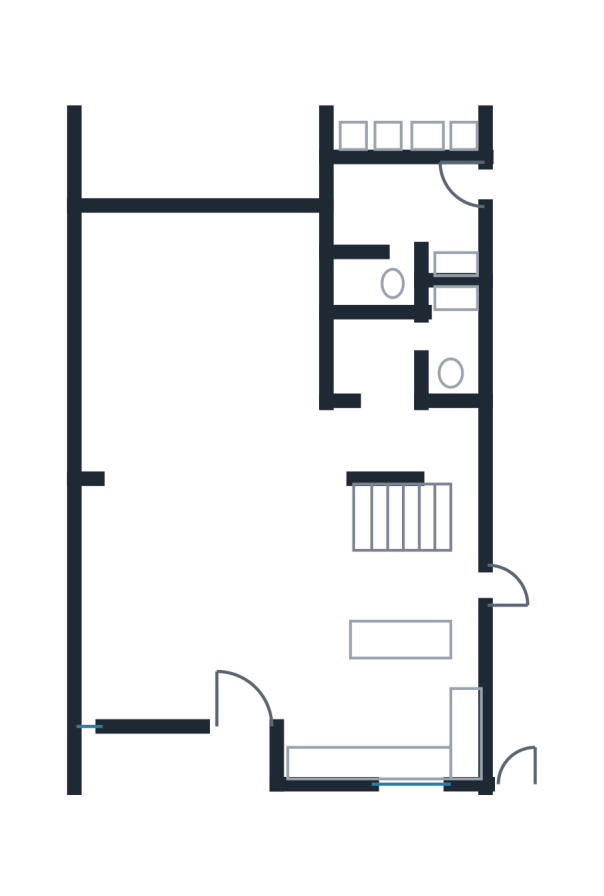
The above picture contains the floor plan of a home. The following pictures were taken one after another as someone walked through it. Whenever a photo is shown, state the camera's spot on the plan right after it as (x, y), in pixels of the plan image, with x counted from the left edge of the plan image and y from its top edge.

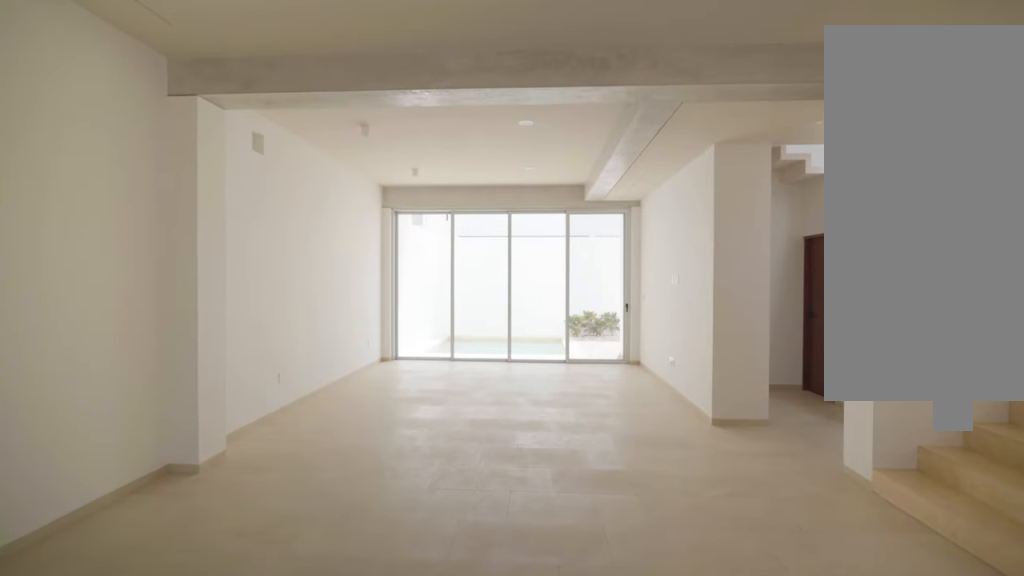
(225, 707)
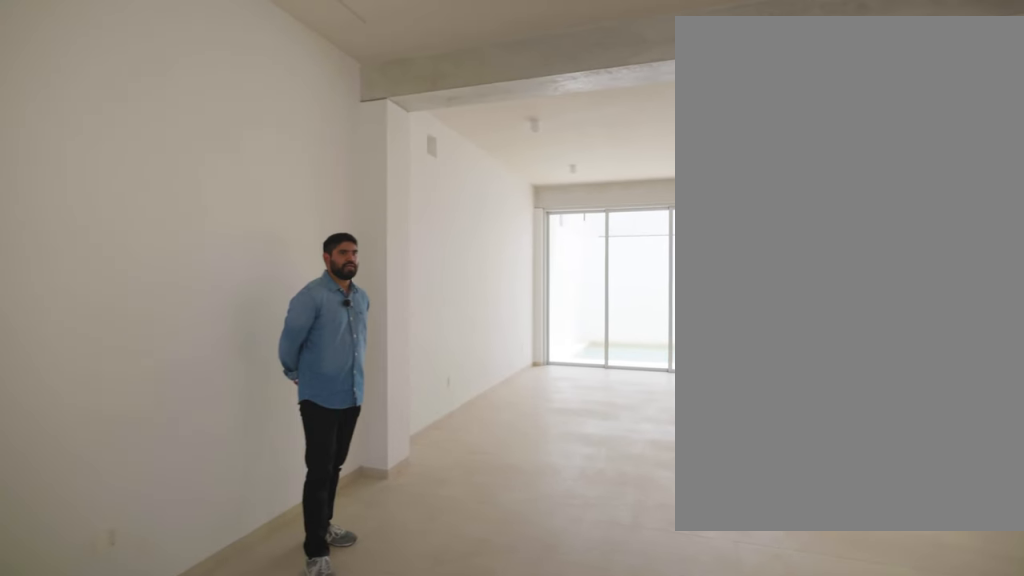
(135, 684)
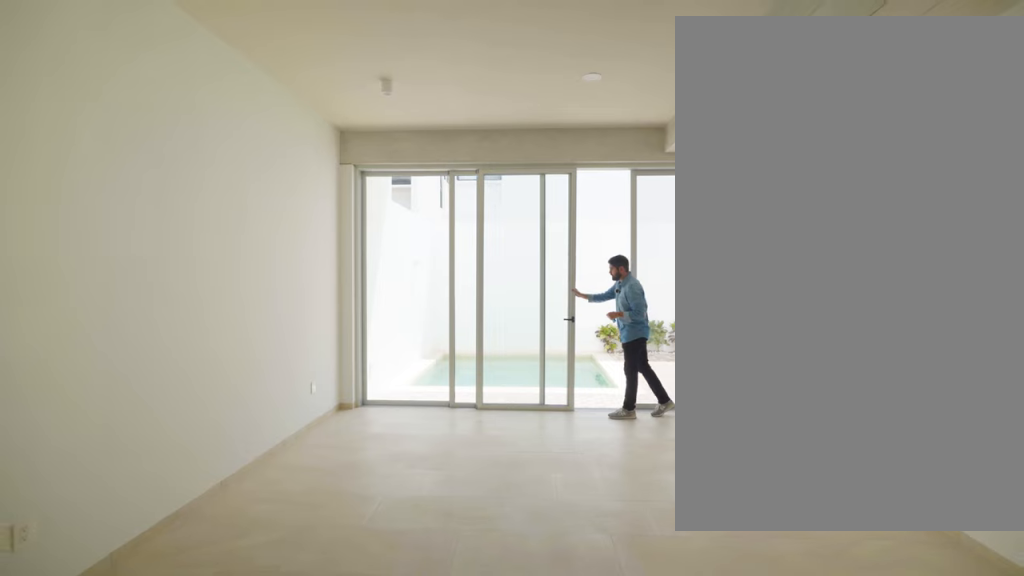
(162, 492)
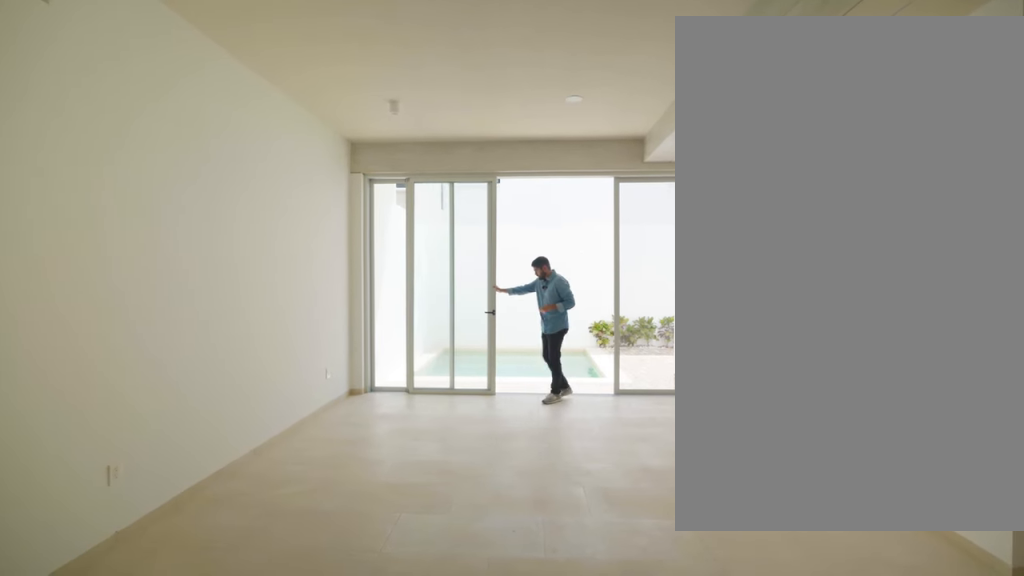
(178, 495)
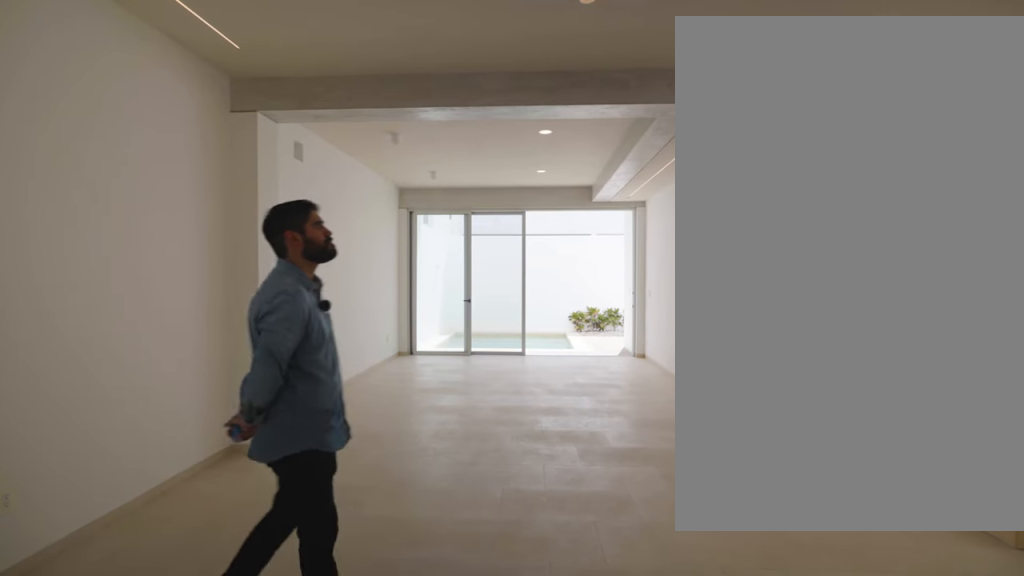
(199, 592)
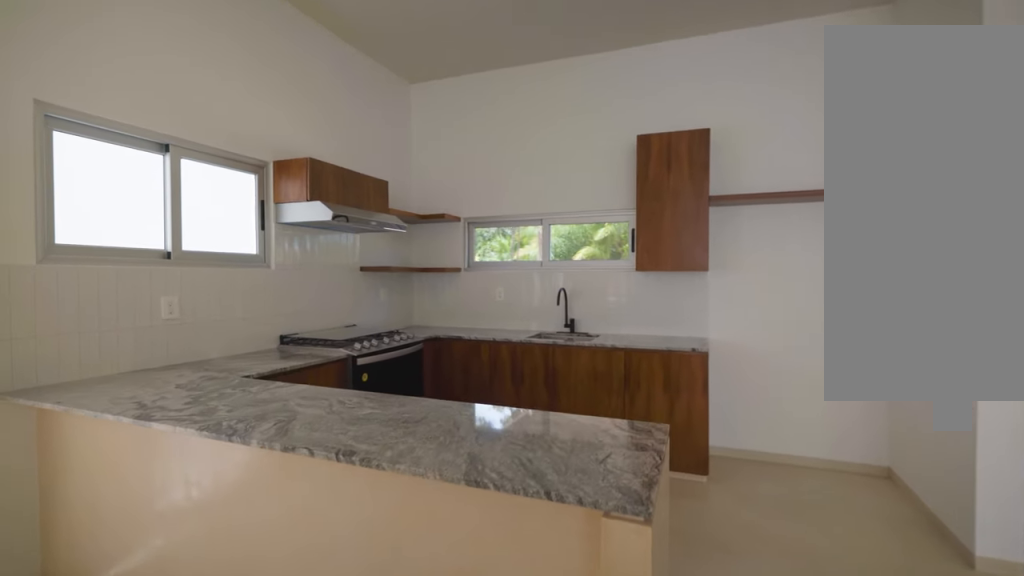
(334, 566)
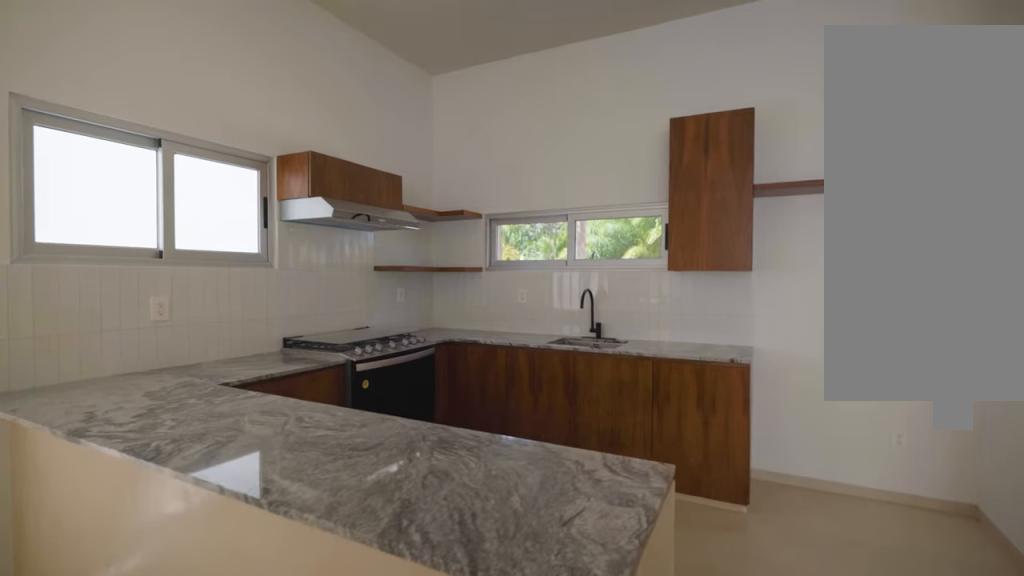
(337, 577)
